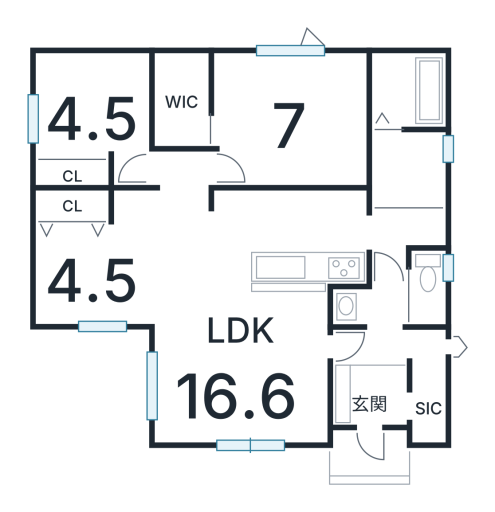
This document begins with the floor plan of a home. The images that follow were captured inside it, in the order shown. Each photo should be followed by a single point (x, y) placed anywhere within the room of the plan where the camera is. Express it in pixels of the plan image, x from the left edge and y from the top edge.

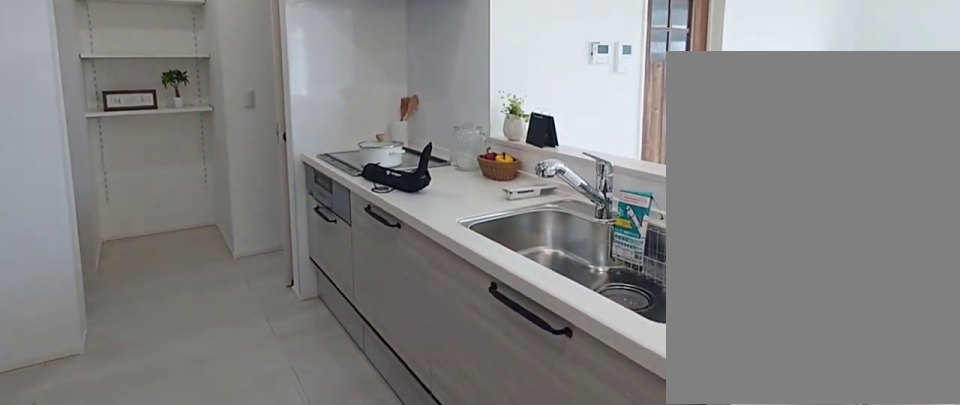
(292, 238)
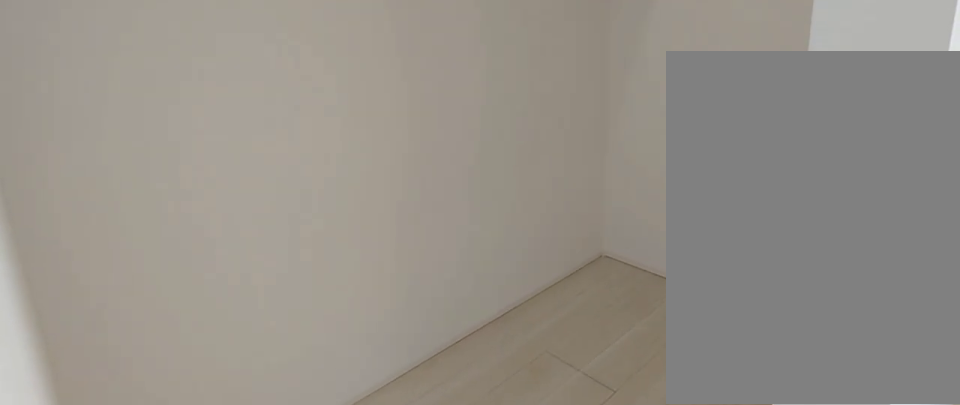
(181, 101)
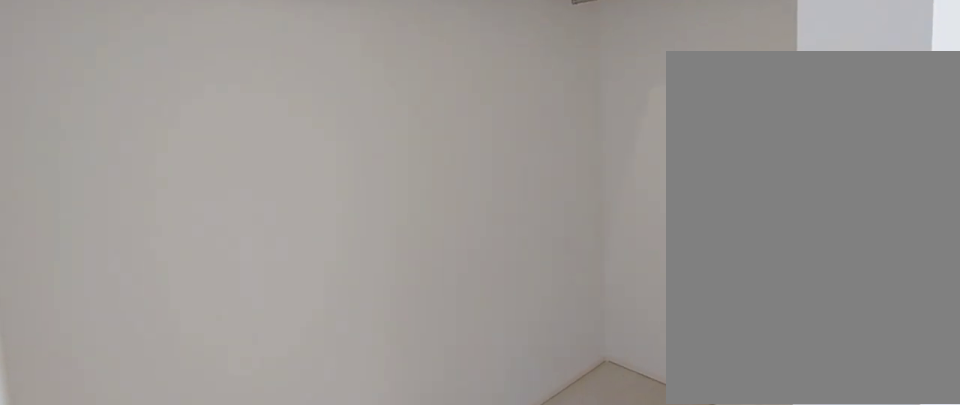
(181, 101)
